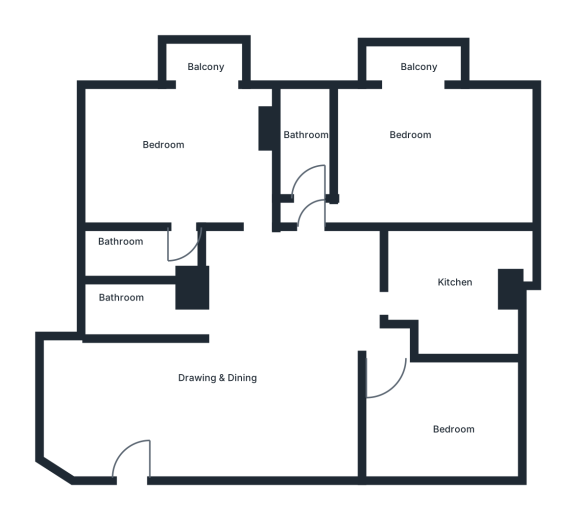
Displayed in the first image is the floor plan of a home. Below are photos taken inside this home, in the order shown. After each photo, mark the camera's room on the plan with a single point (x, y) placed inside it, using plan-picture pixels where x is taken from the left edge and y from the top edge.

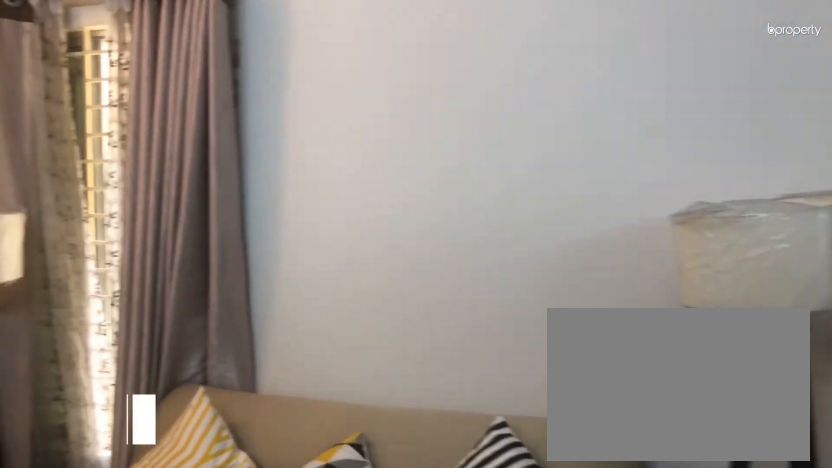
(130, 411)
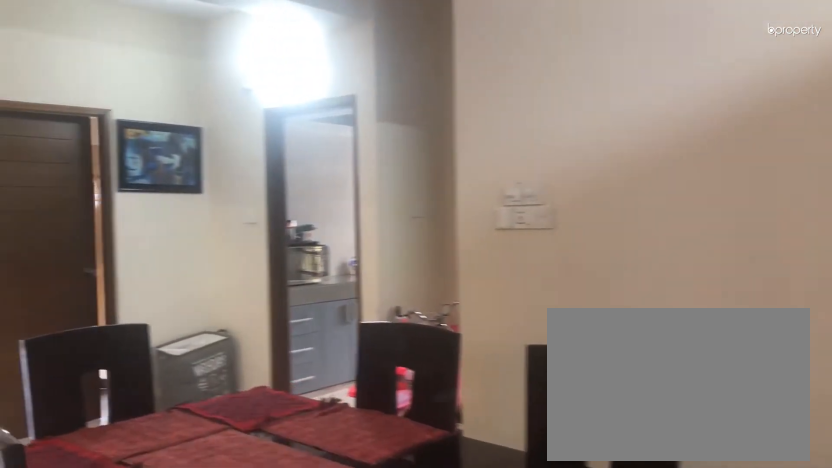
(277, 369)
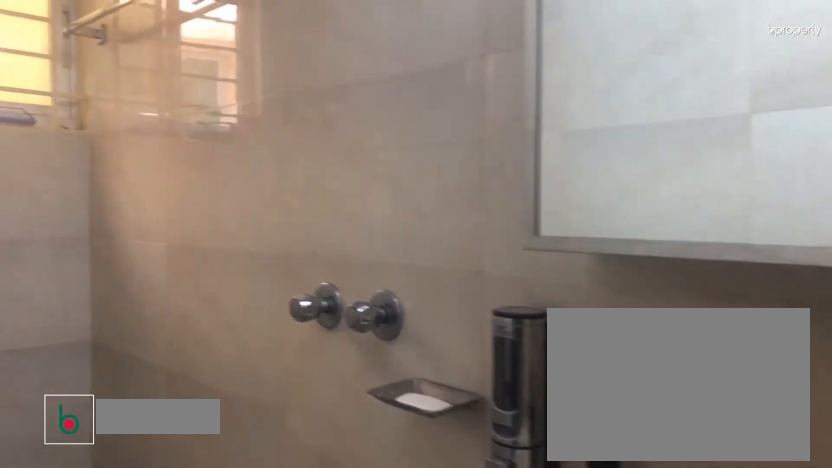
(130, 305)
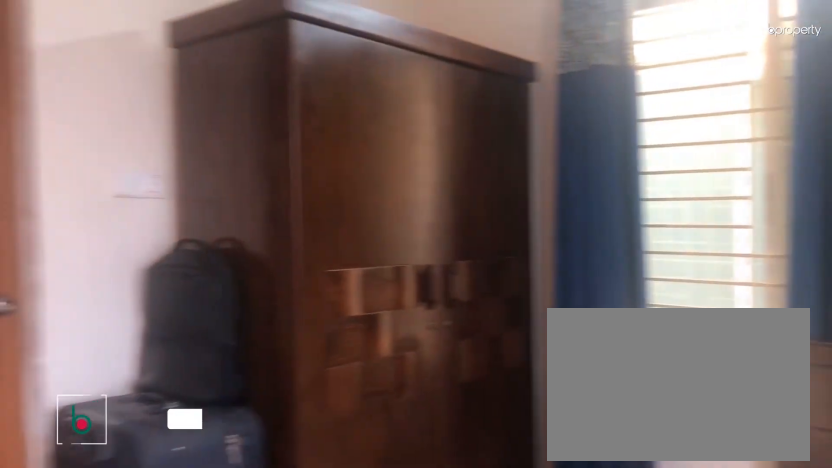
(185, 145)
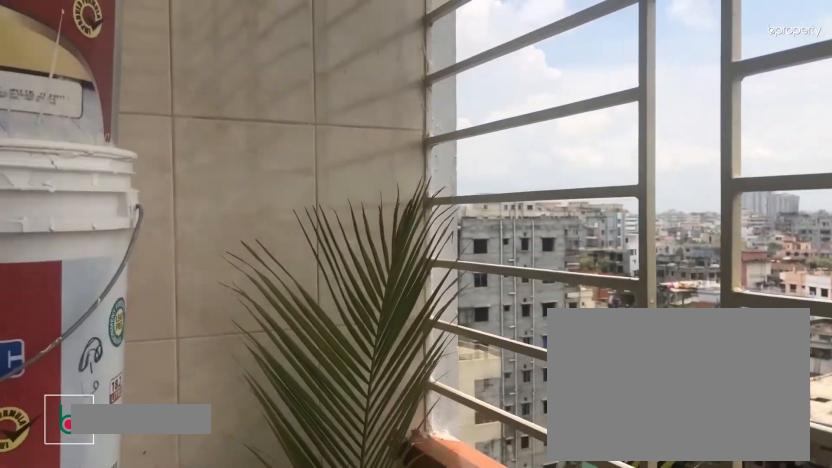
(207, 64)
